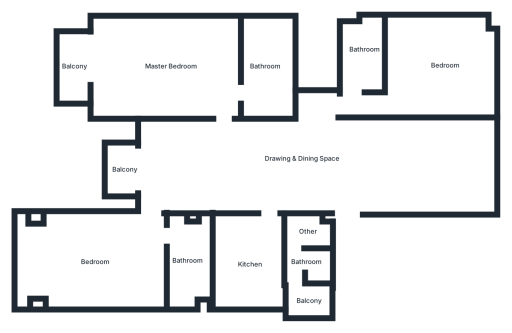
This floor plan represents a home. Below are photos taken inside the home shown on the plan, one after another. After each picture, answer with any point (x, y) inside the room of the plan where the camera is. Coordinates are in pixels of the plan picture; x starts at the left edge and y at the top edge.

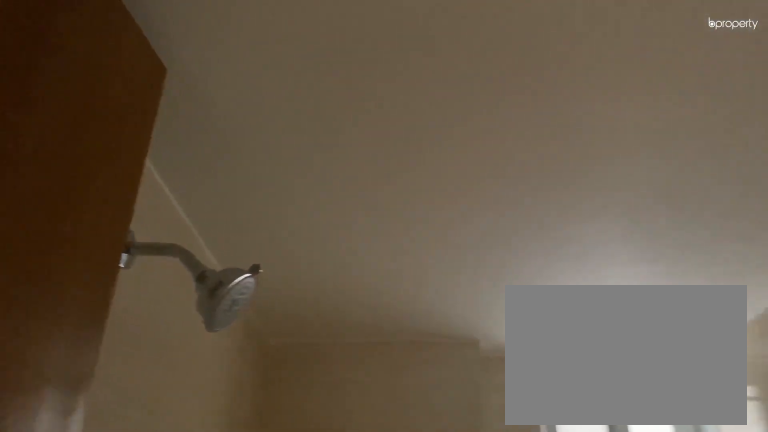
(362, 60)
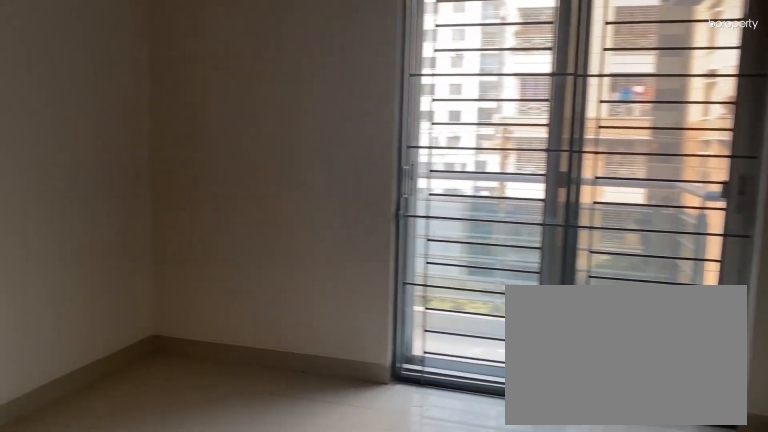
(178, 65)
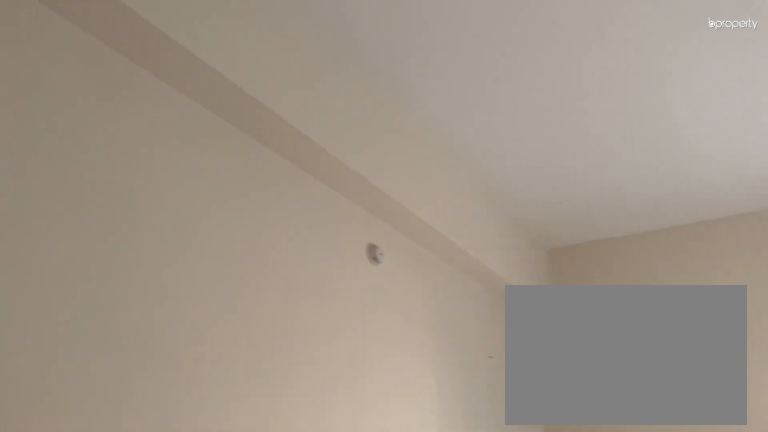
(178, 65)
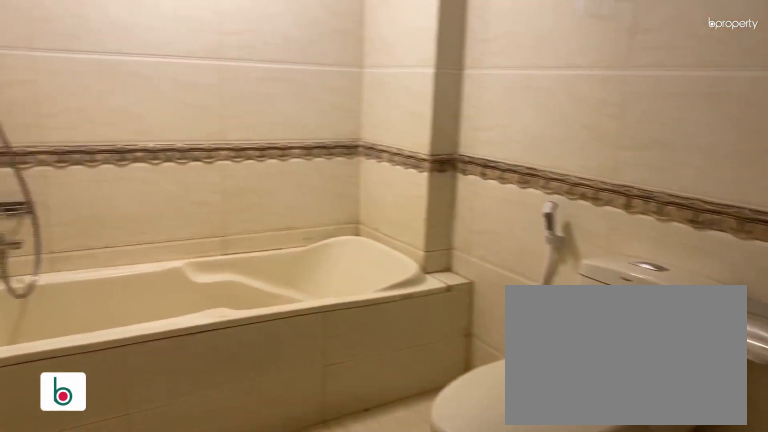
(261, 66)
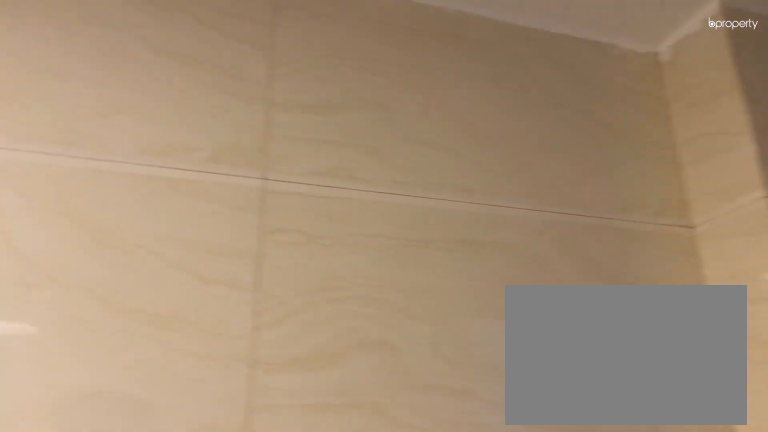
(261, 66)
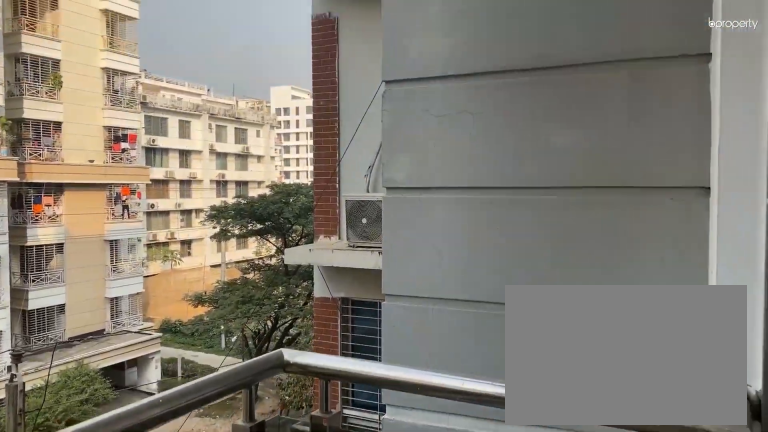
(75, 64)
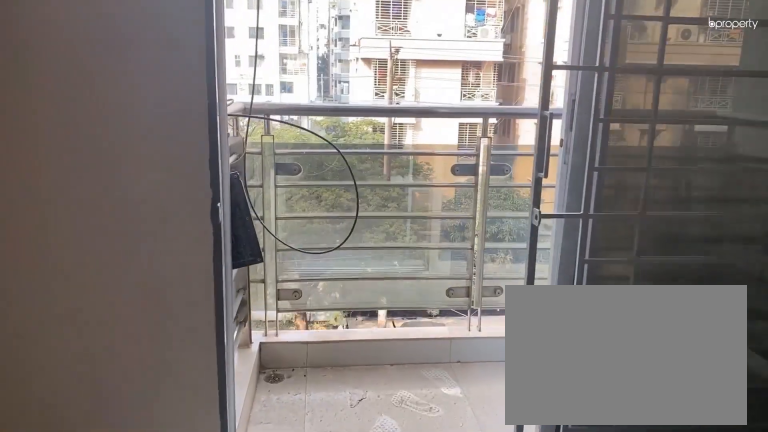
(184, 172)
